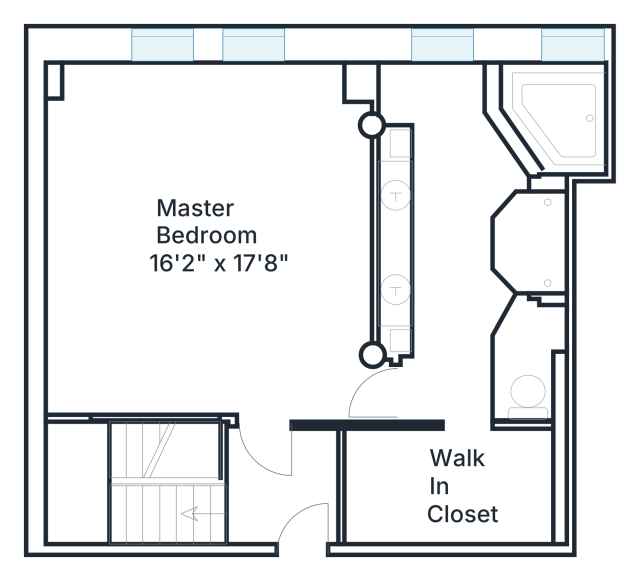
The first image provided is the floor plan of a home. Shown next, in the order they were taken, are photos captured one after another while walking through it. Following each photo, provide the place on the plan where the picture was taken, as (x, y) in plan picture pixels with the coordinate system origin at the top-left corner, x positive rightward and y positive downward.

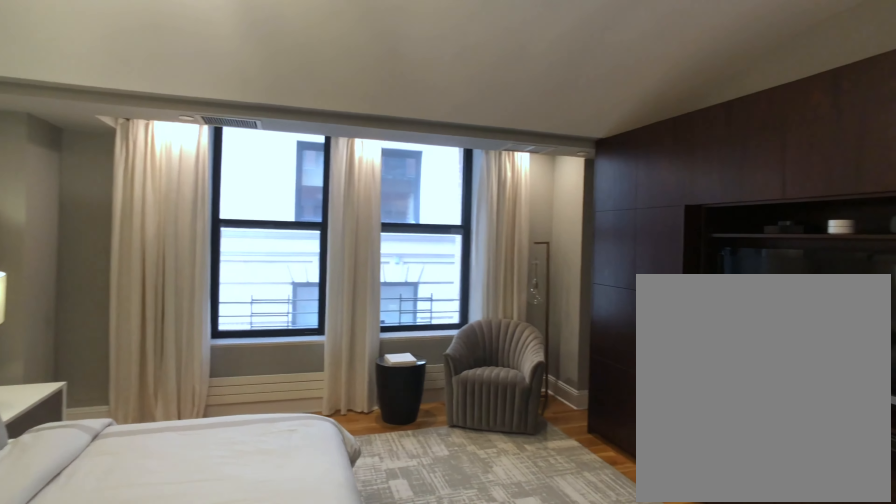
(192, 380)
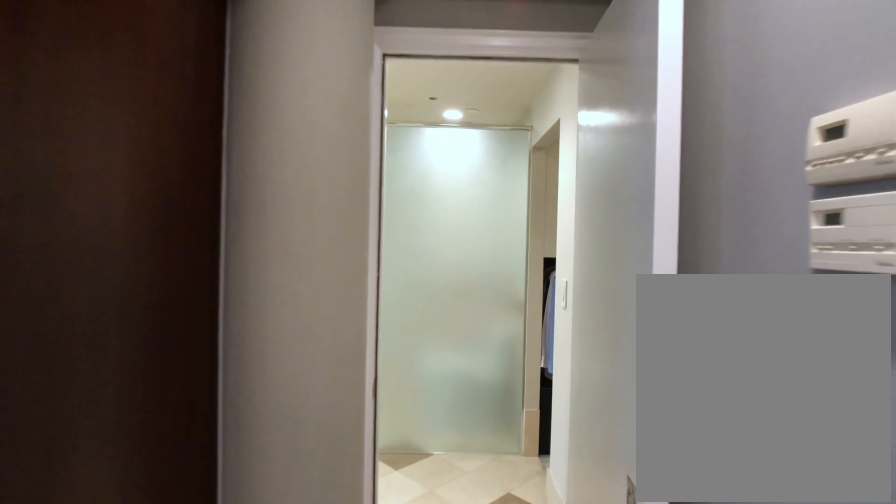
(258, 386)
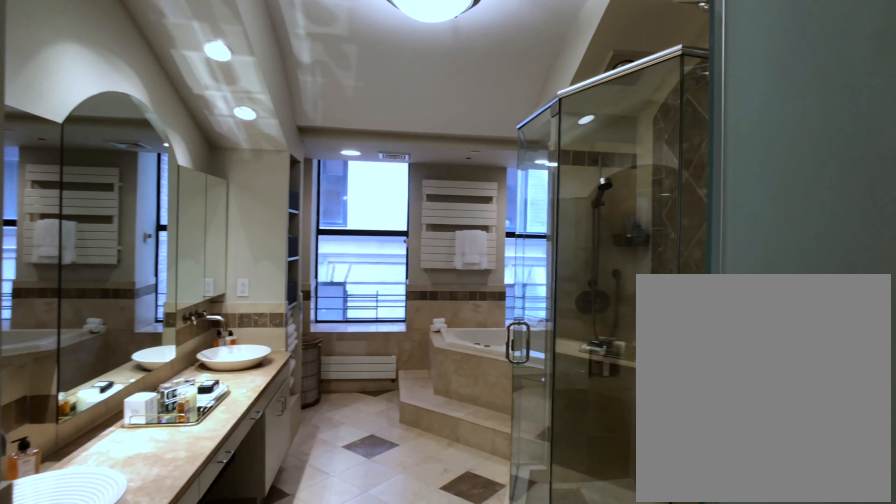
(448, 404)
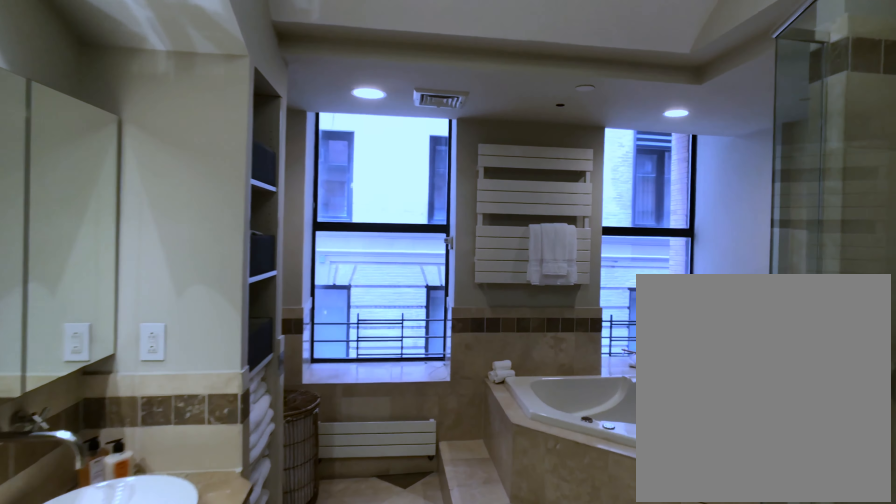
(455, 281)
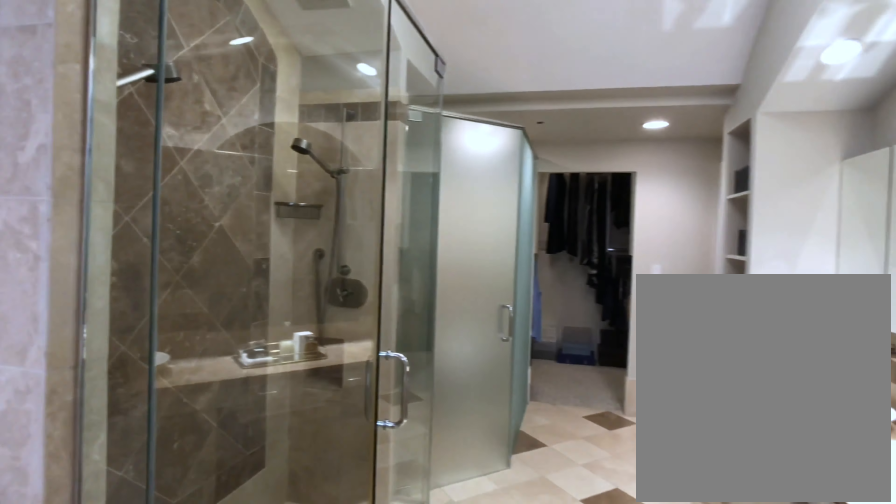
(459, 108)
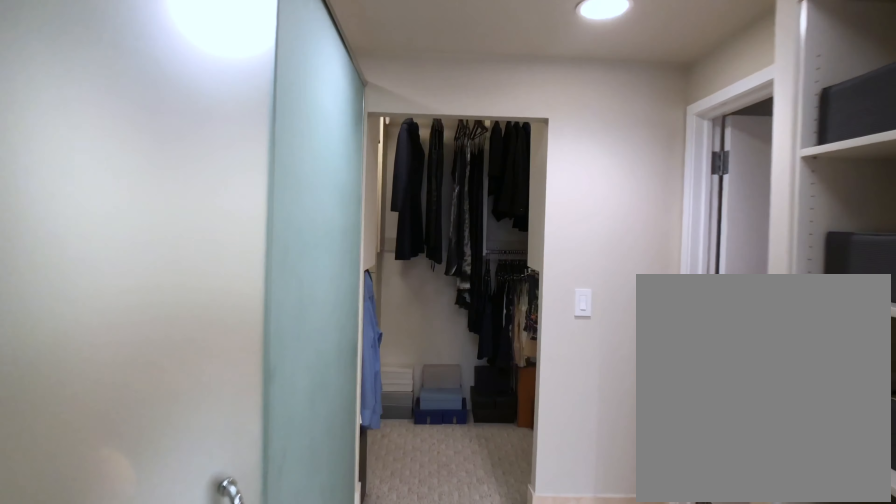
(472, 247)
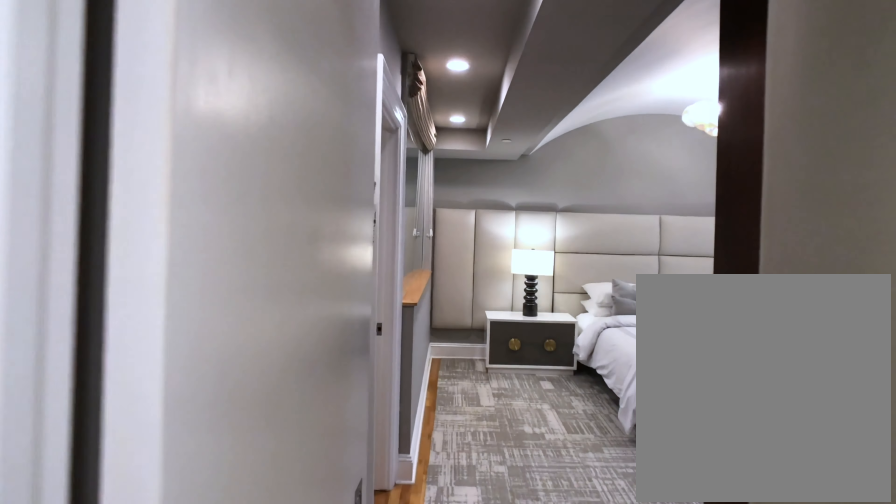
(446, 395)
